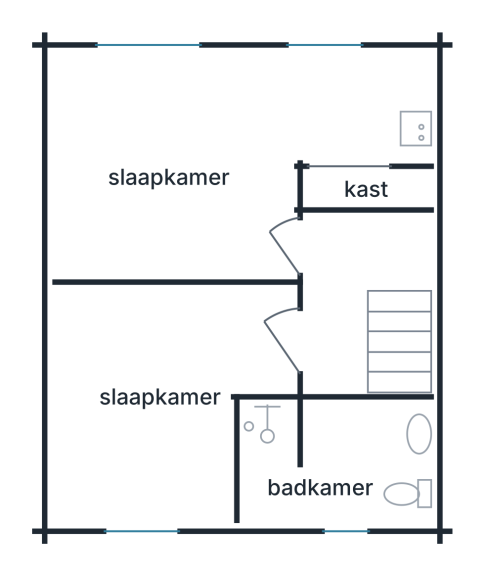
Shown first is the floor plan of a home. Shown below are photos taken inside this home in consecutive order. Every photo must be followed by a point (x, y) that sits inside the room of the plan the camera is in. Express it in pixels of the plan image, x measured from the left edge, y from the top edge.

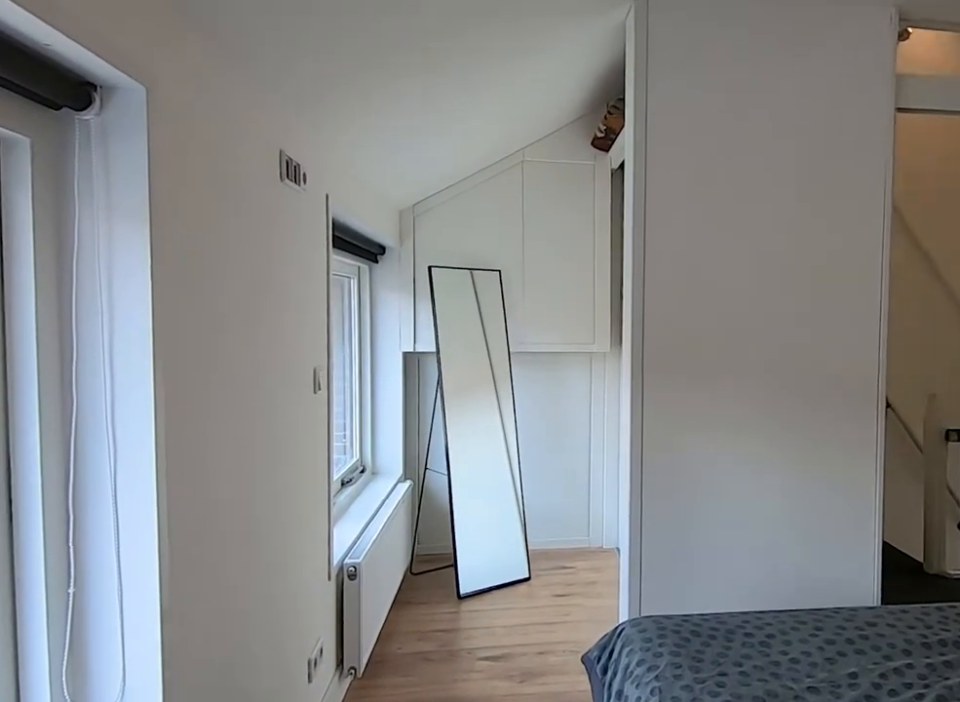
(212, 155)
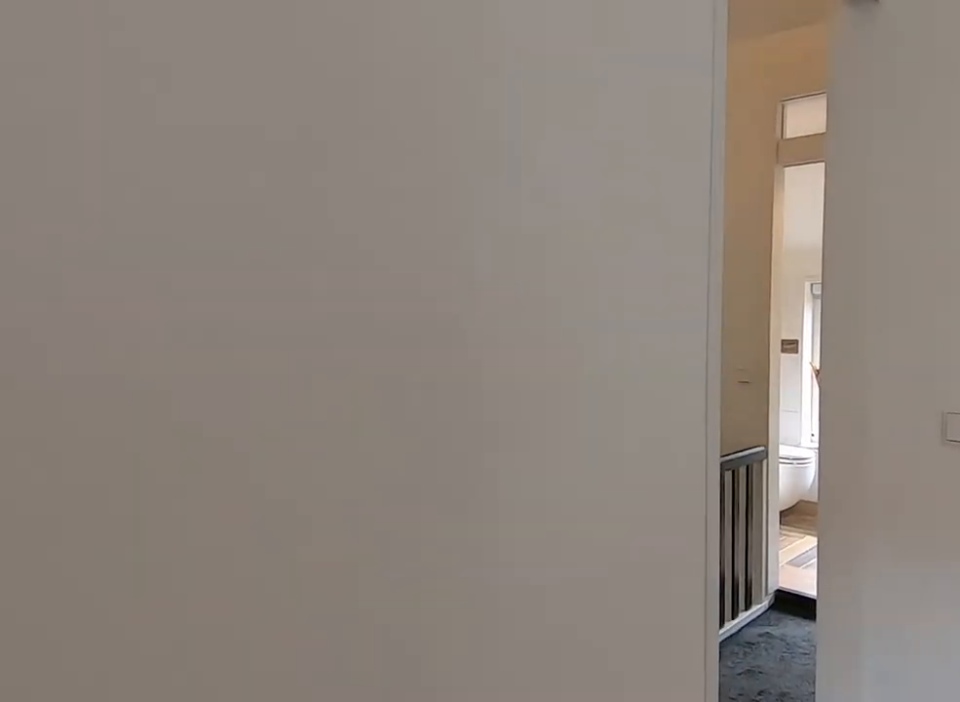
(212, 155)
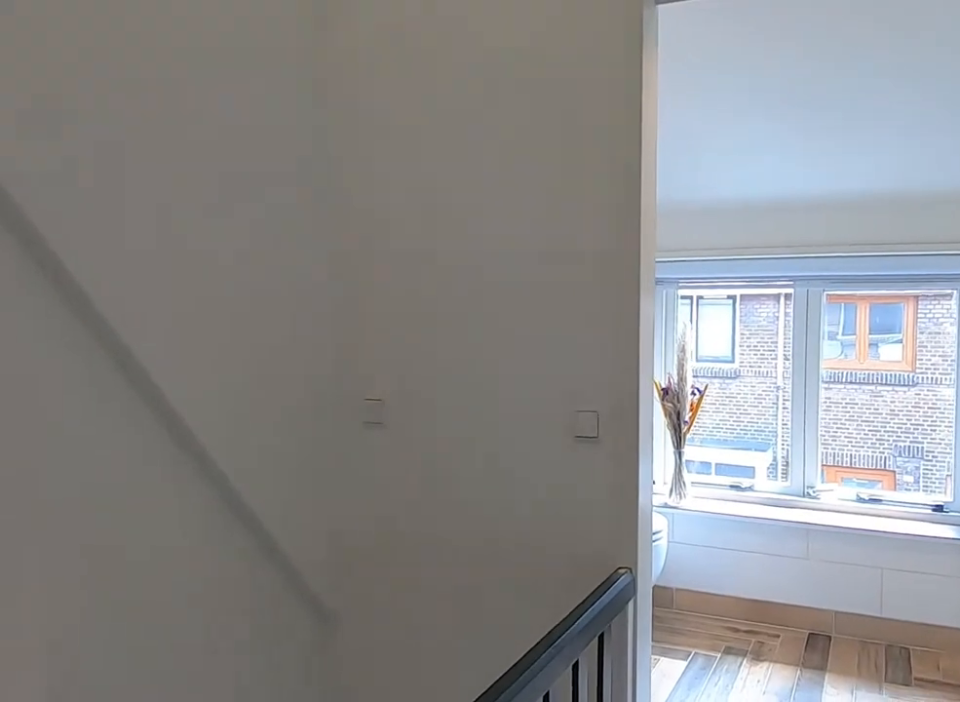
(353, 289)
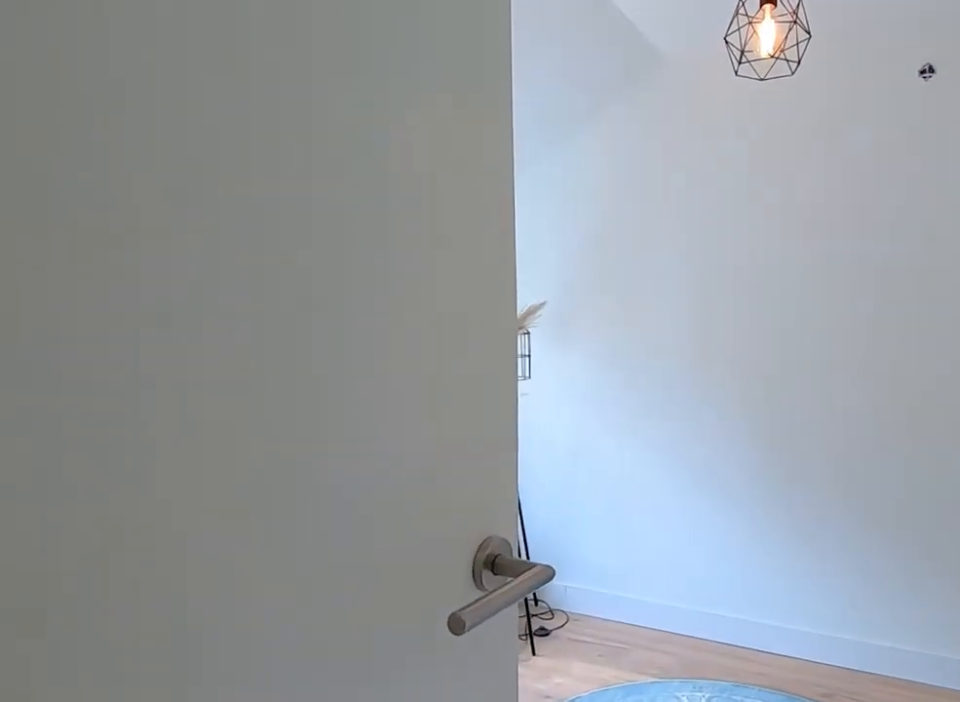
(58, 357)
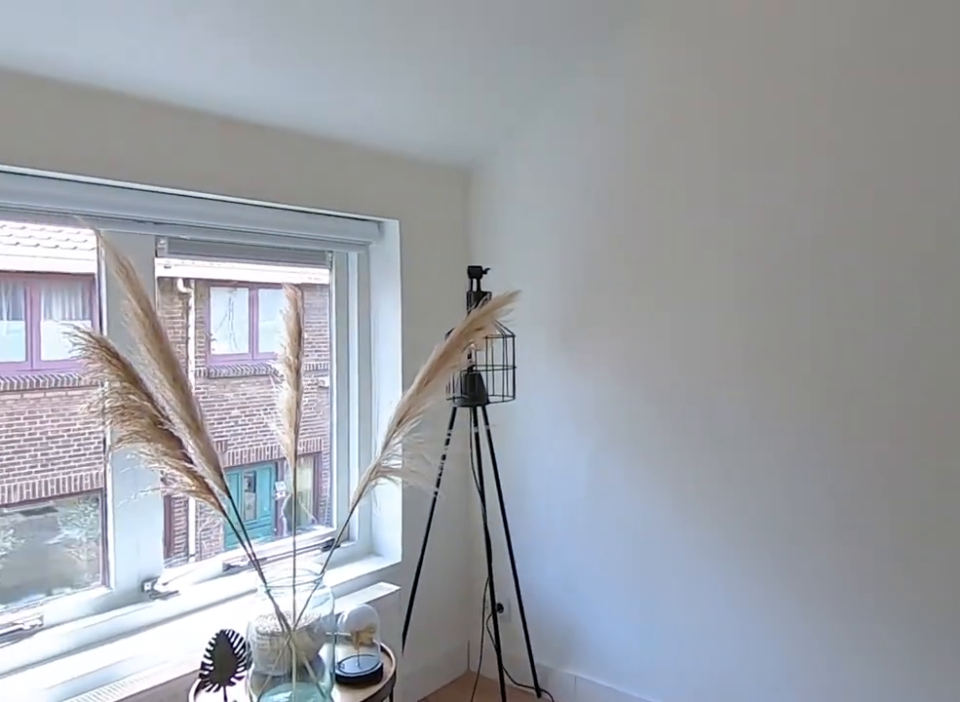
(58, 357)
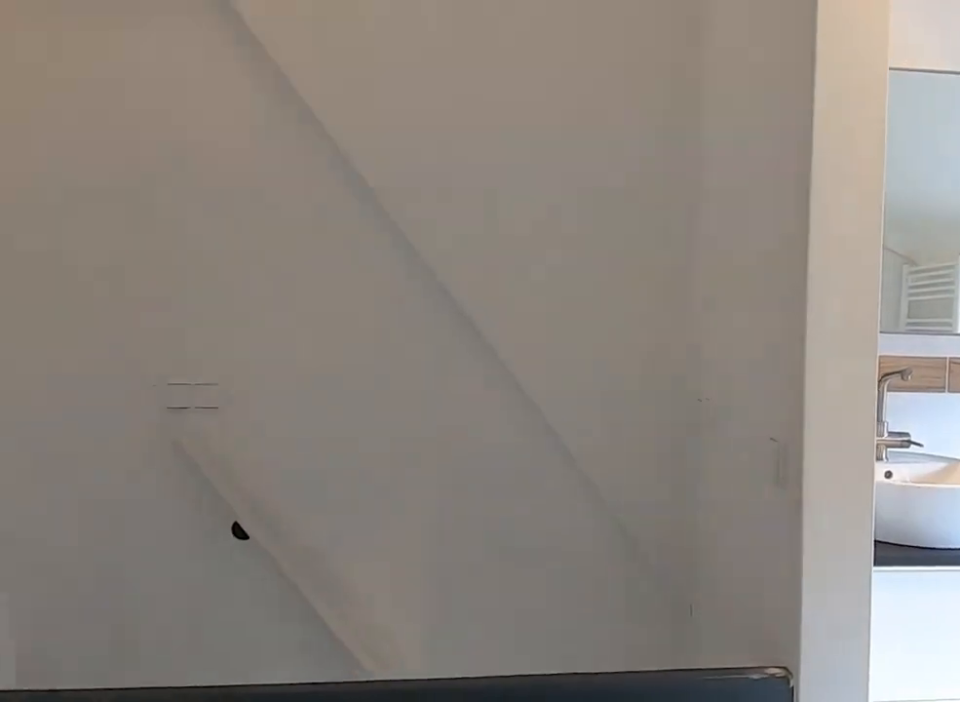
(353, 289)
